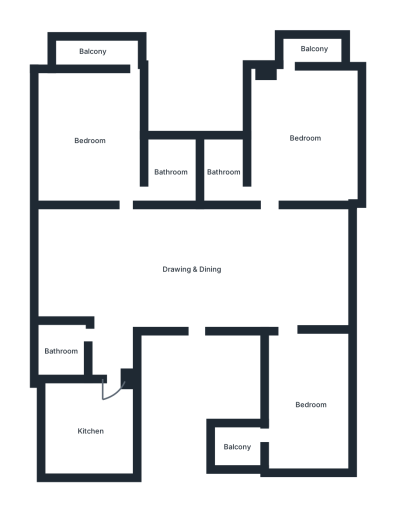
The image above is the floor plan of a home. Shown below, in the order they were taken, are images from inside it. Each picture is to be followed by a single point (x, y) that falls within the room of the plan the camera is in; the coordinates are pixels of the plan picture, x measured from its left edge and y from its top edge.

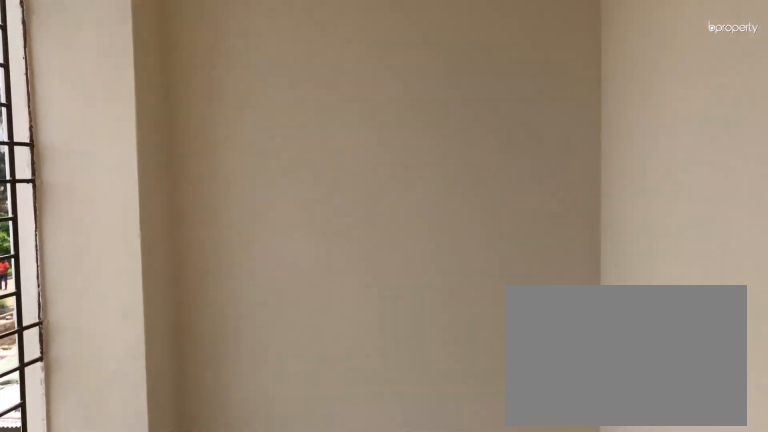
(239, 446)
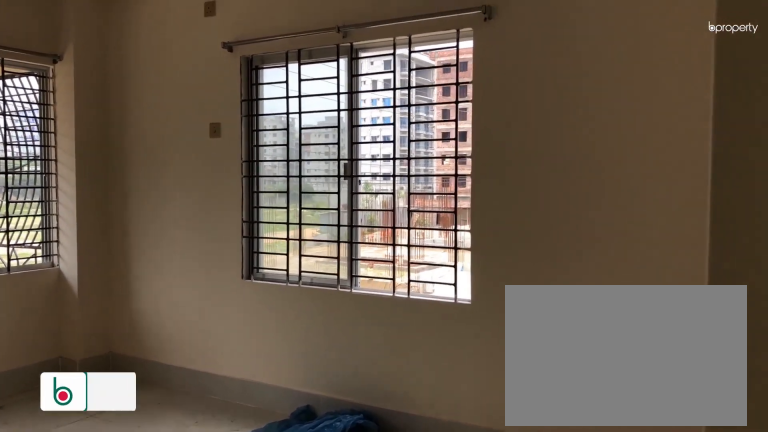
(303, 138)
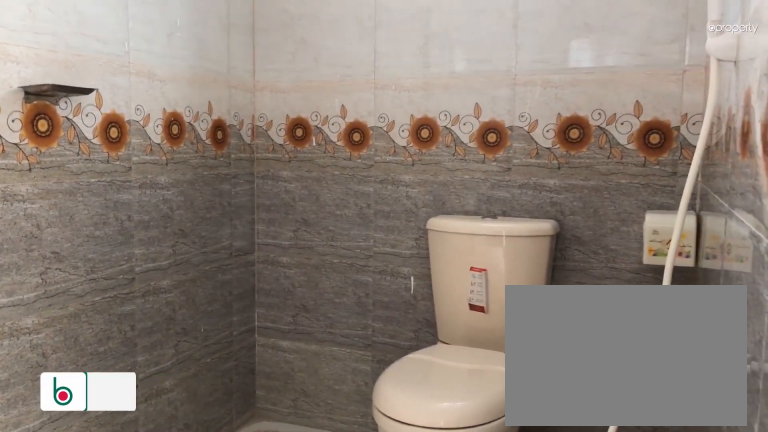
(223, 172)
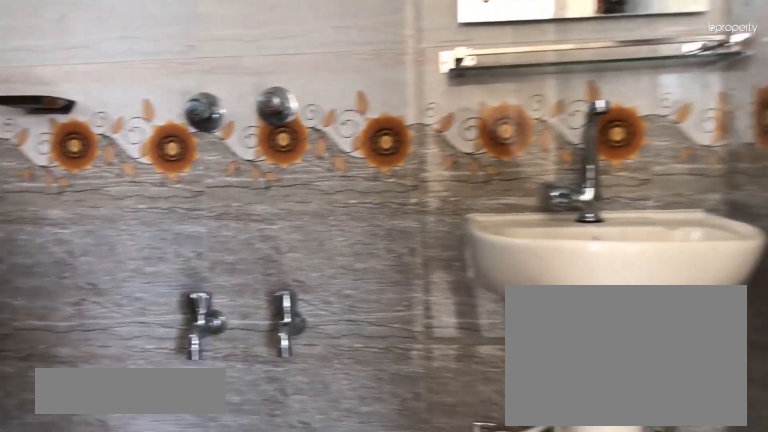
(171, 172)
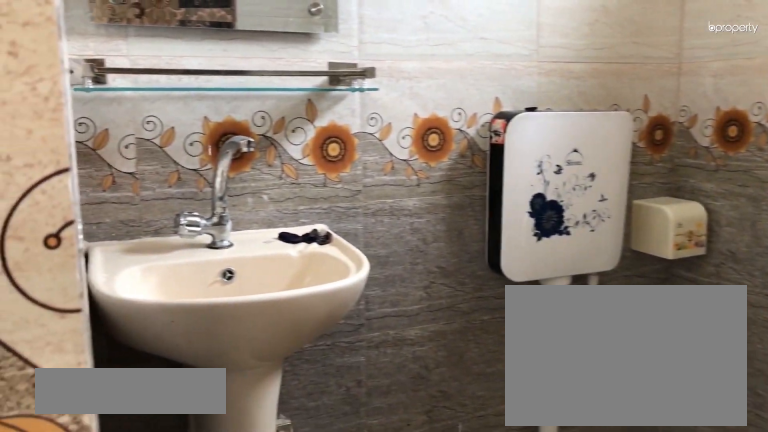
(59, 351)
